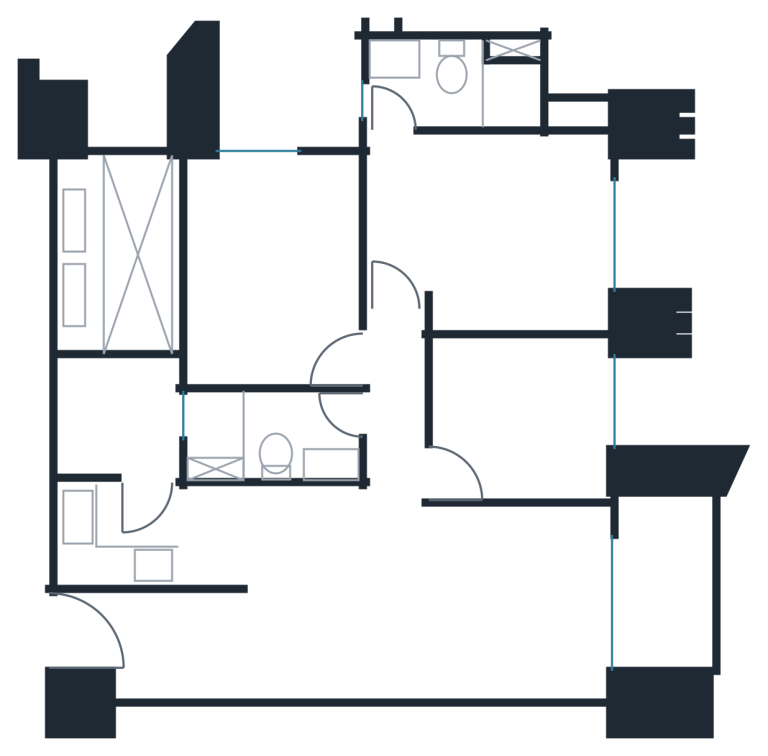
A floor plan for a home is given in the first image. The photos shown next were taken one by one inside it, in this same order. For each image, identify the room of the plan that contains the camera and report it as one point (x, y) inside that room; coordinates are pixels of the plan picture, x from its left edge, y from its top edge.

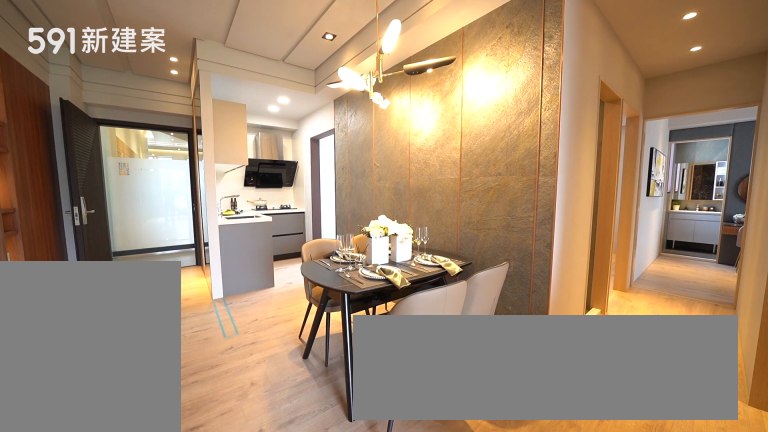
(301, 568)
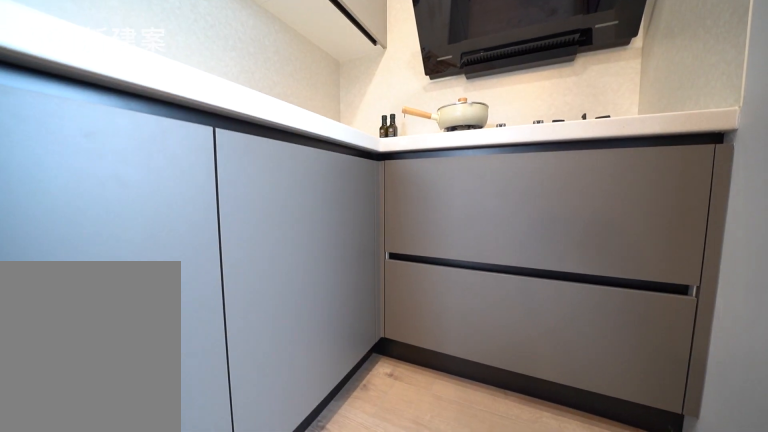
(154, 537)
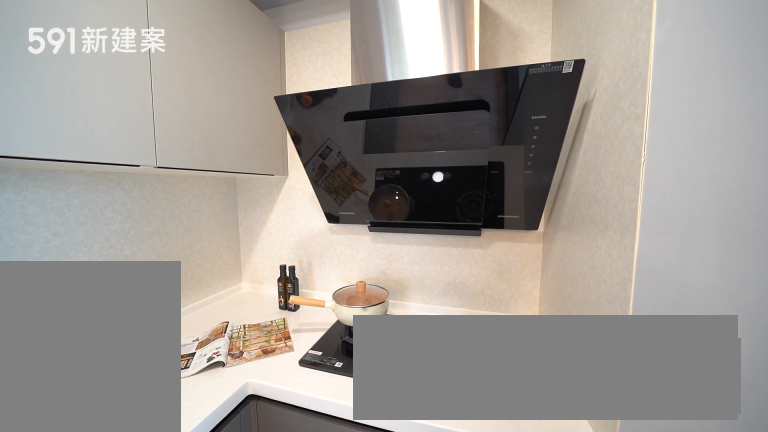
(154, 537)
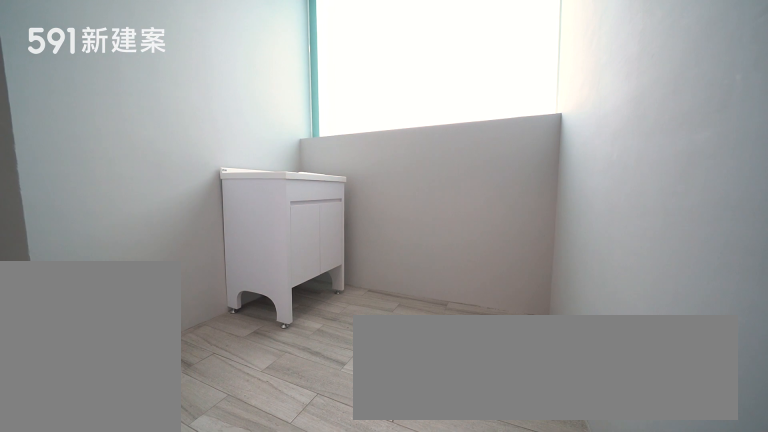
(113, 419)
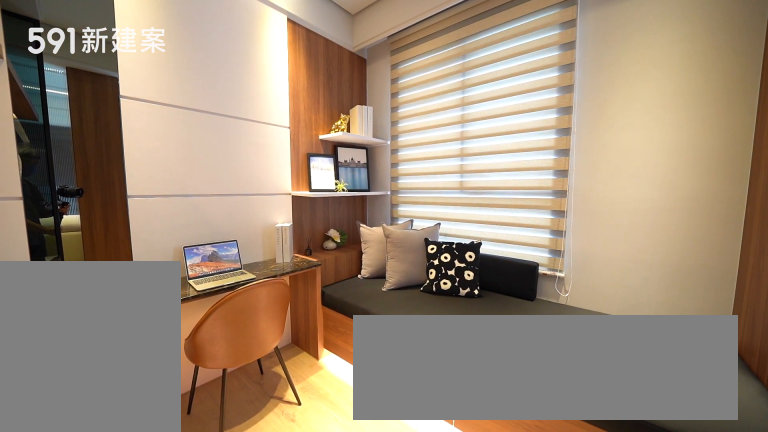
(523, 418)
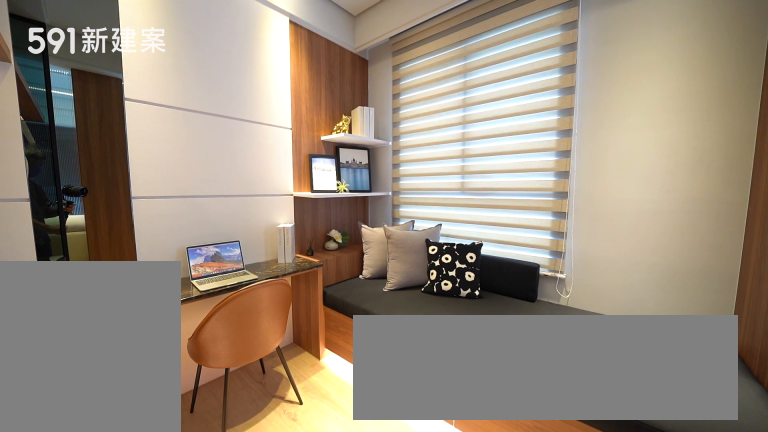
(523, 418)
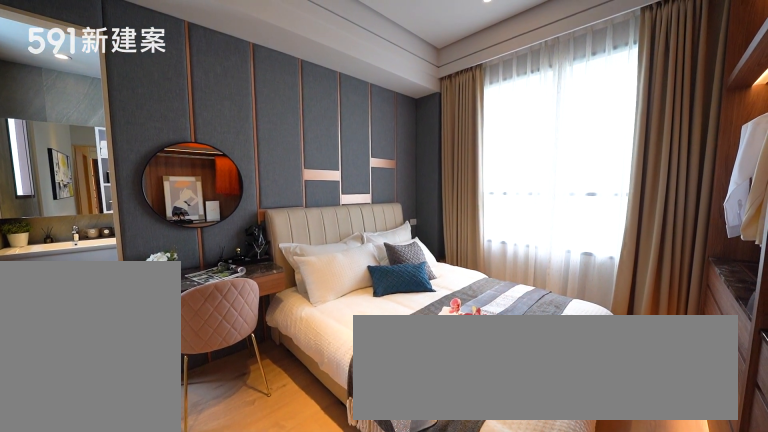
(494, 226)
